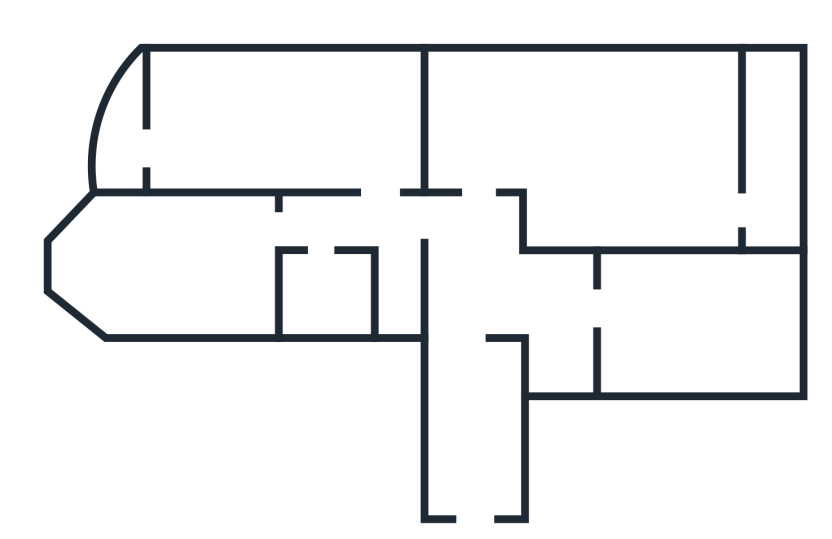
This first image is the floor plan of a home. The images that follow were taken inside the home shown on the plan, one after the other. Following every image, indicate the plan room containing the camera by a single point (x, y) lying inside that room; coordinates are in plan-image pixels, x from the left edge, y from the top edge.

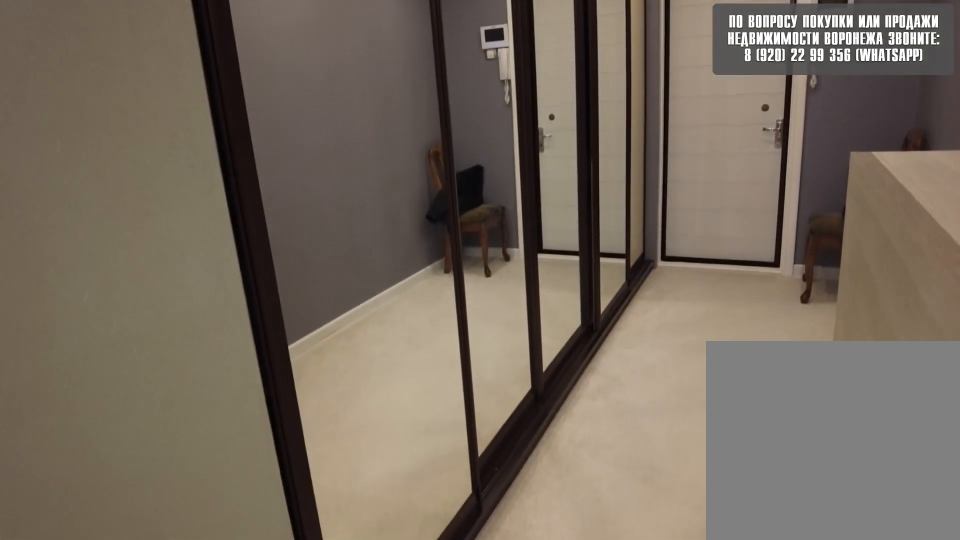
(480, 494)
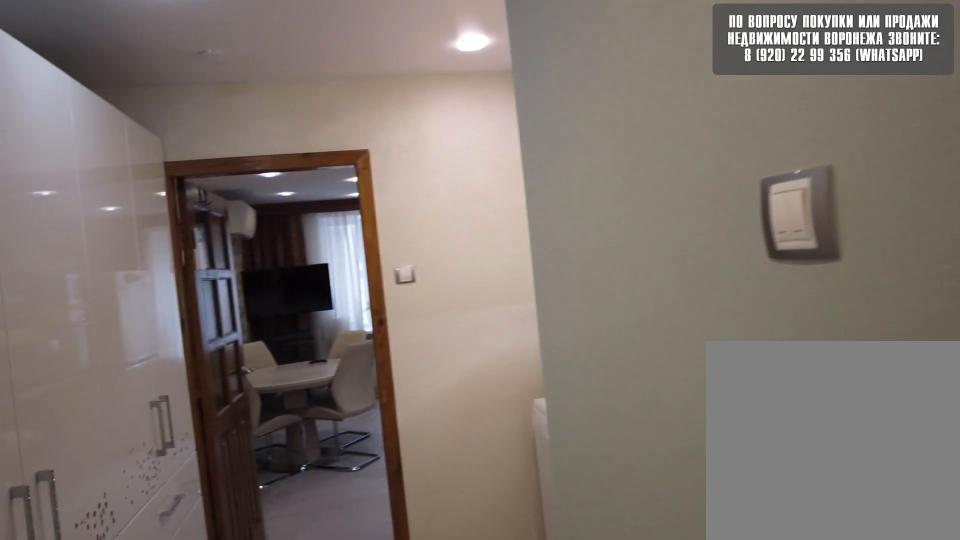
(479, 304)
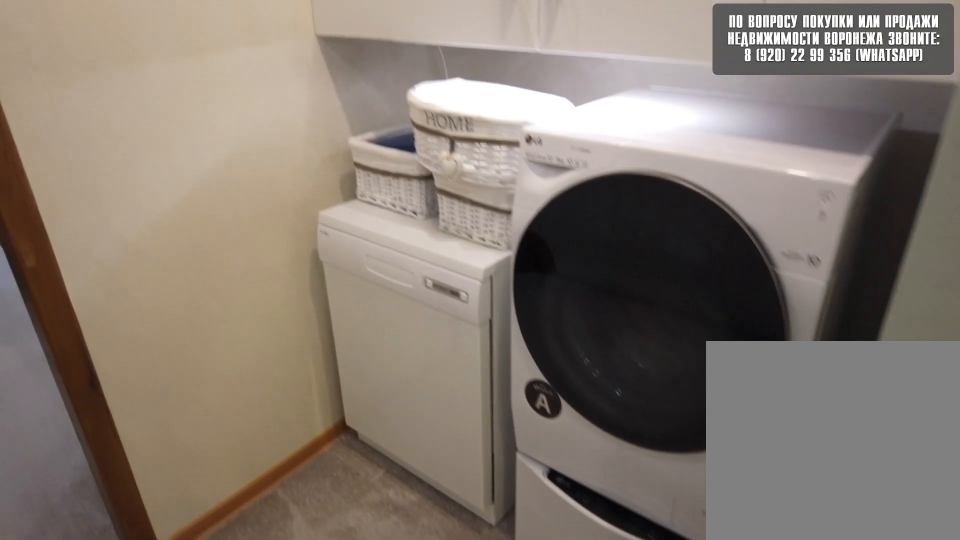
(568, 311)
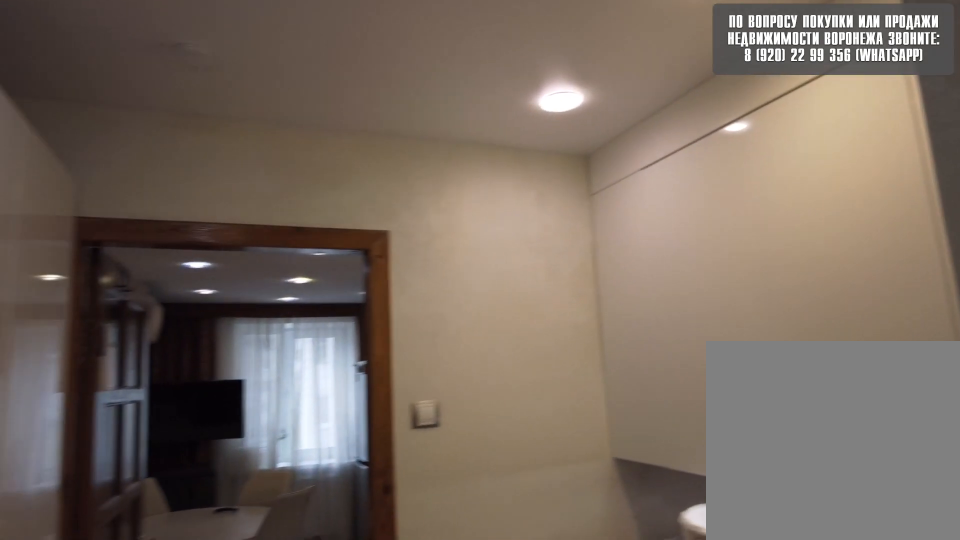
(568, 311)
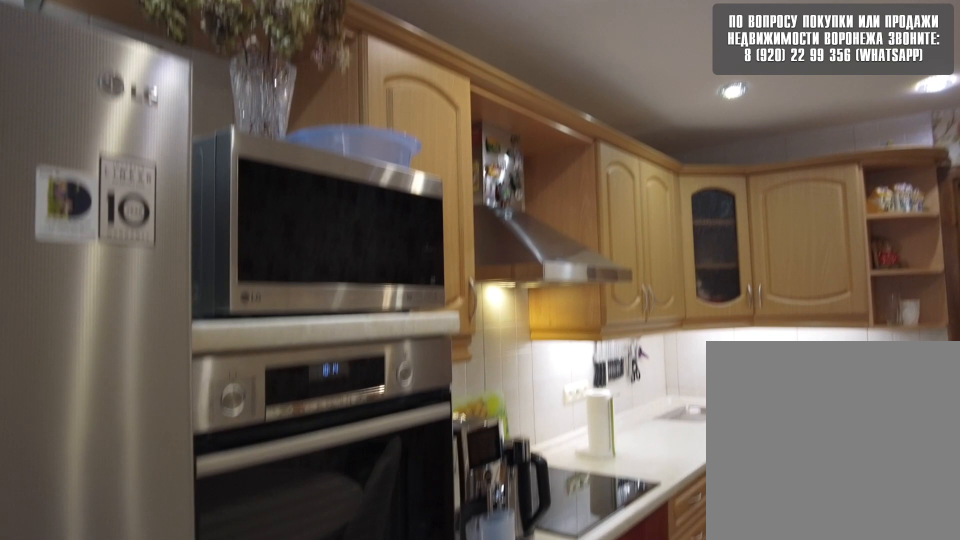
(666, 324)
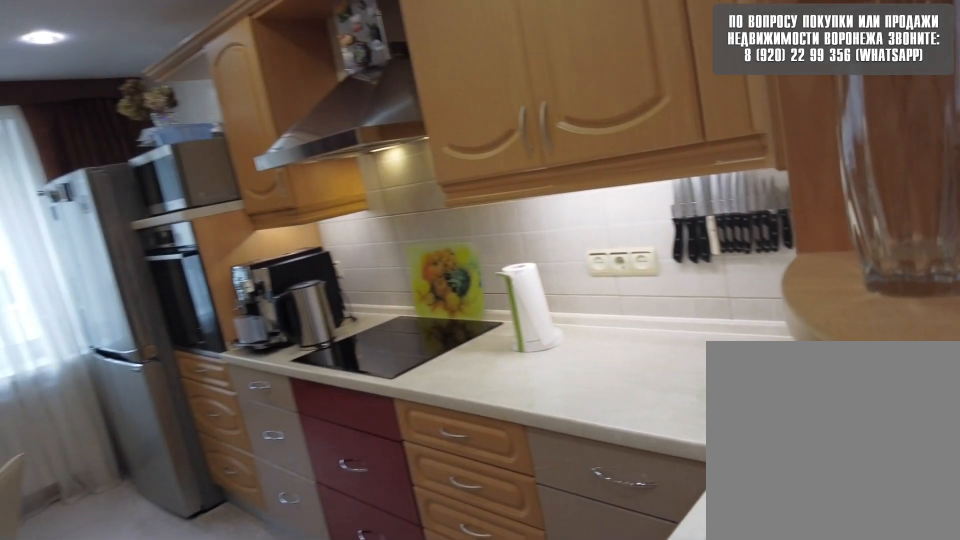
(666, 324)
